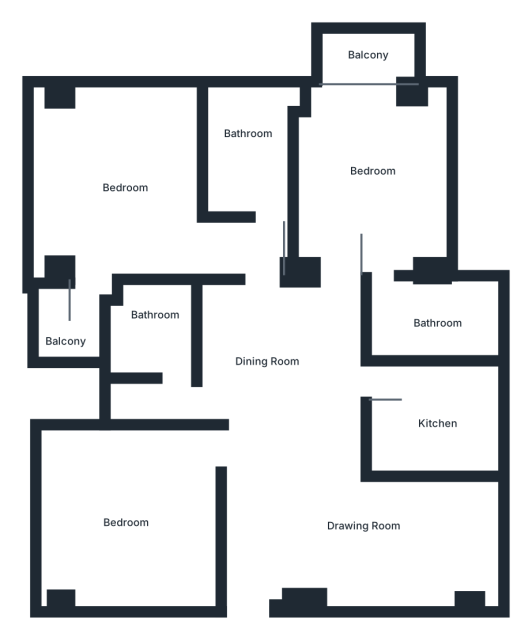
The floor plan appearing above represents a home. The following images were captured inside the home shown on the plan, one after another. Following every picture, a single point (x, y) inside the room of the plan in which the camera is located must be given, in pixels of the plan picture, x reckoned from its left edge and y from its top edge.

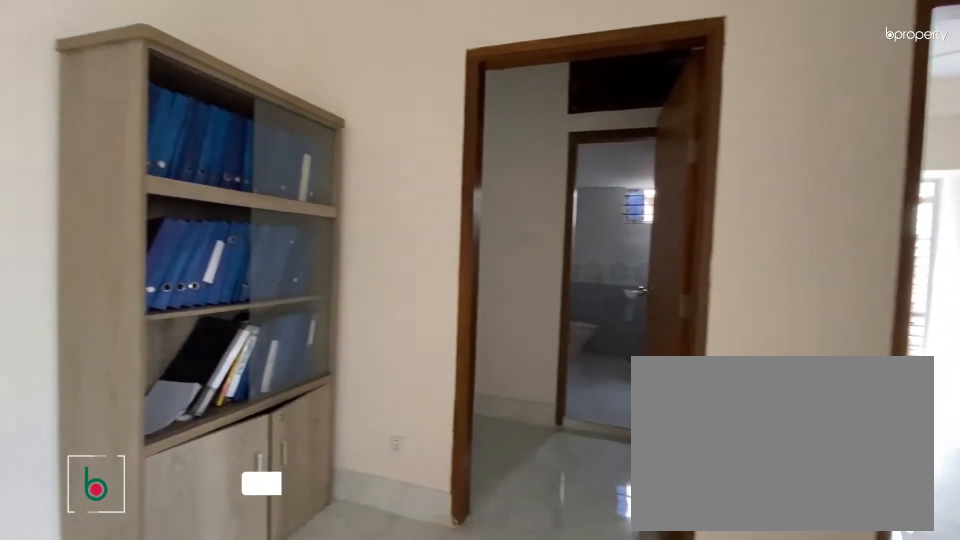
(287, 366)
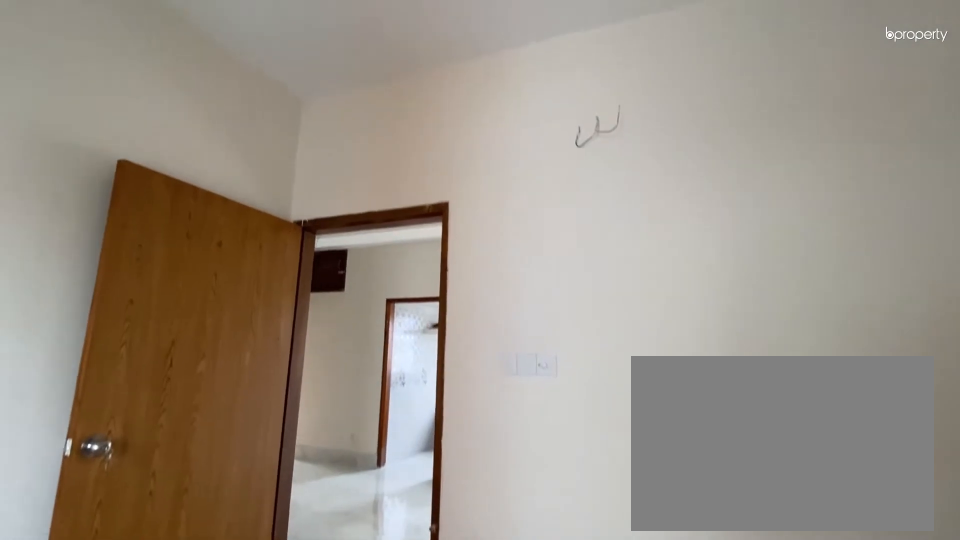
(133, 516)
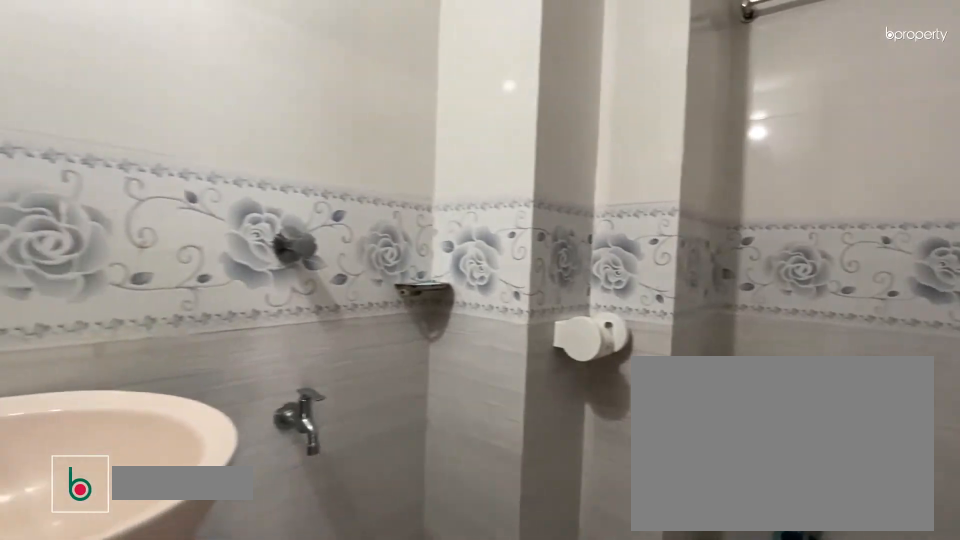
(155, 325)
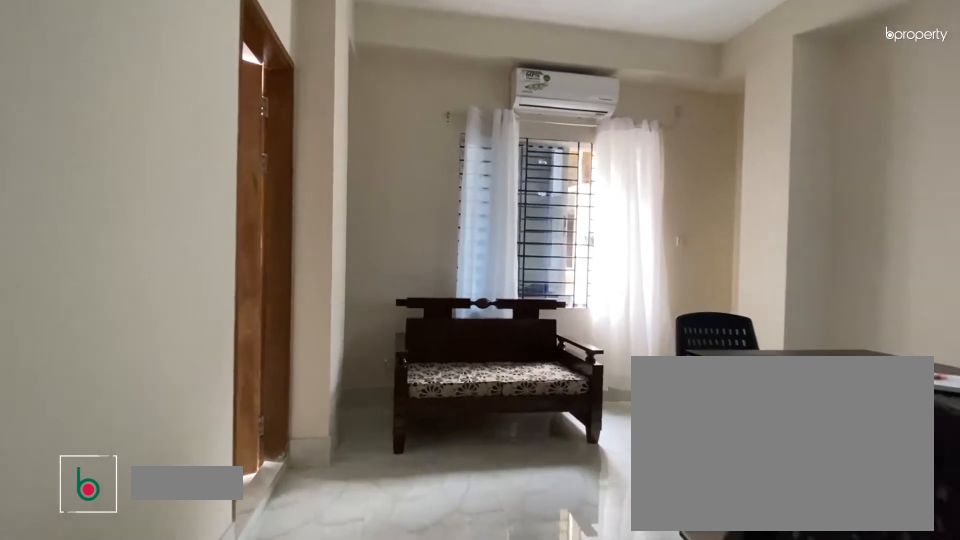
(122, 192)
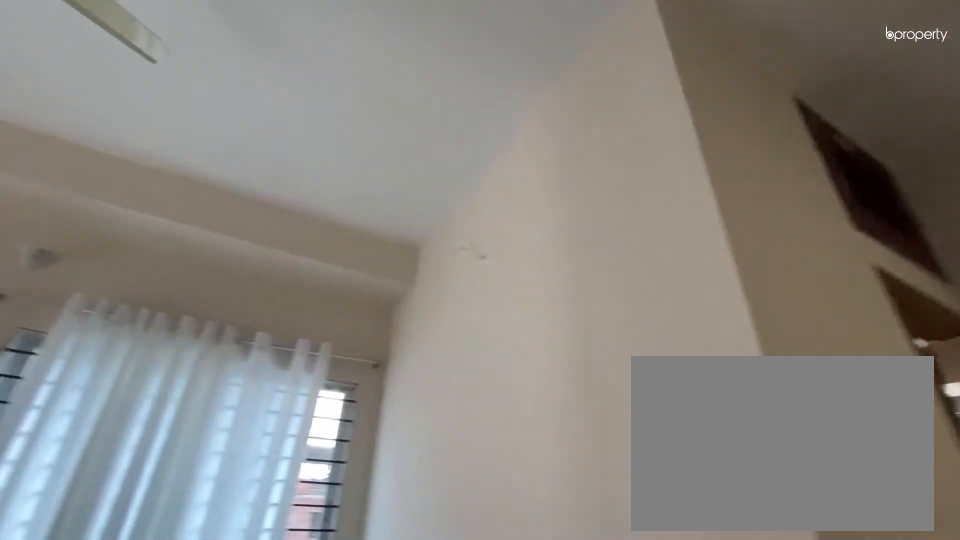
(120, 191)
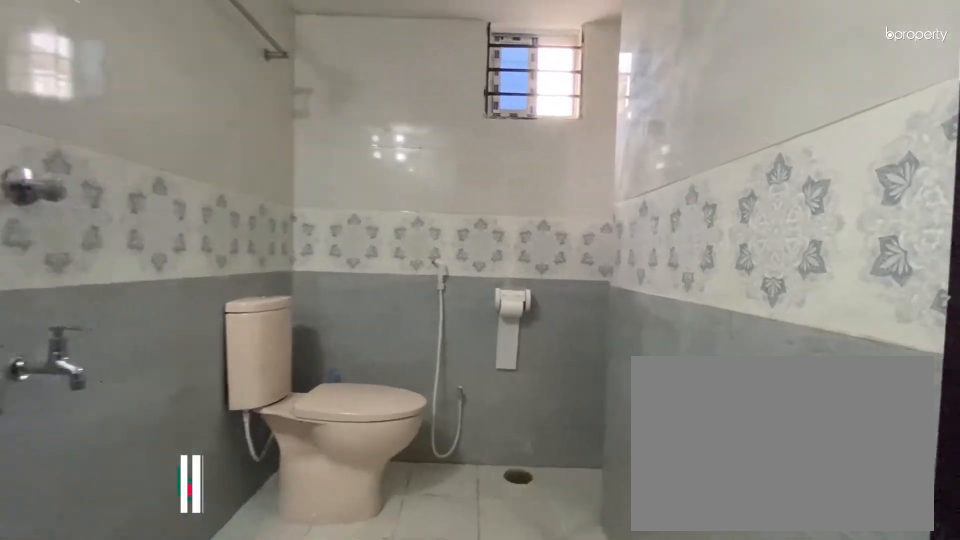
(241, 153)
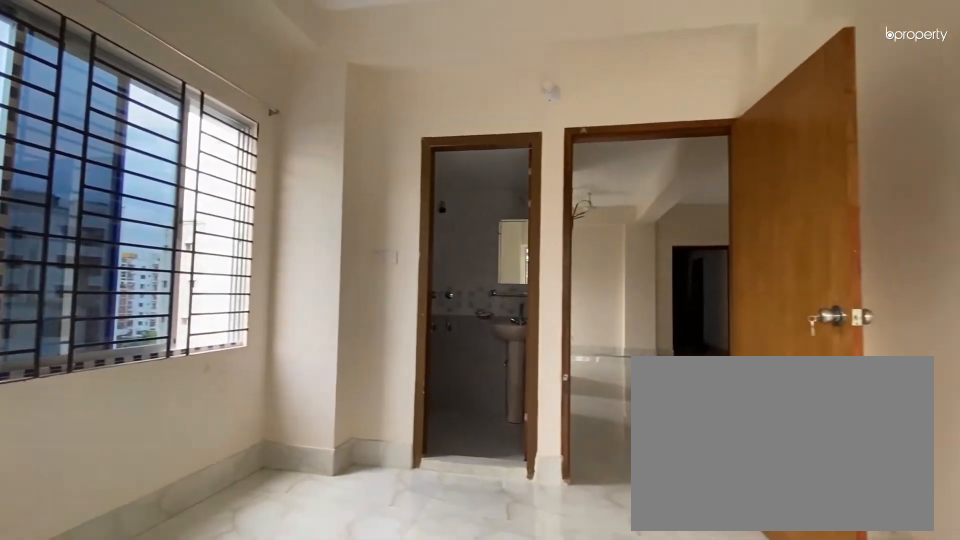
(369, 171)
